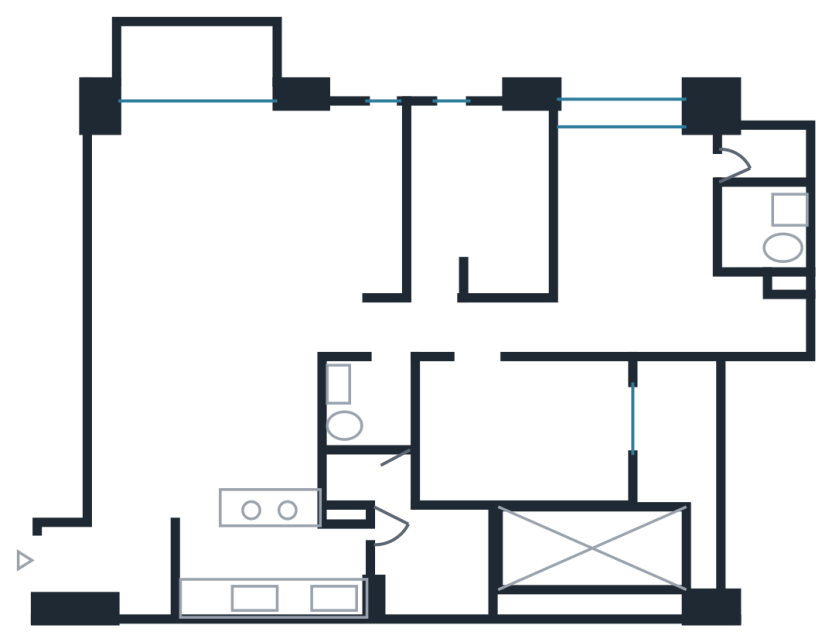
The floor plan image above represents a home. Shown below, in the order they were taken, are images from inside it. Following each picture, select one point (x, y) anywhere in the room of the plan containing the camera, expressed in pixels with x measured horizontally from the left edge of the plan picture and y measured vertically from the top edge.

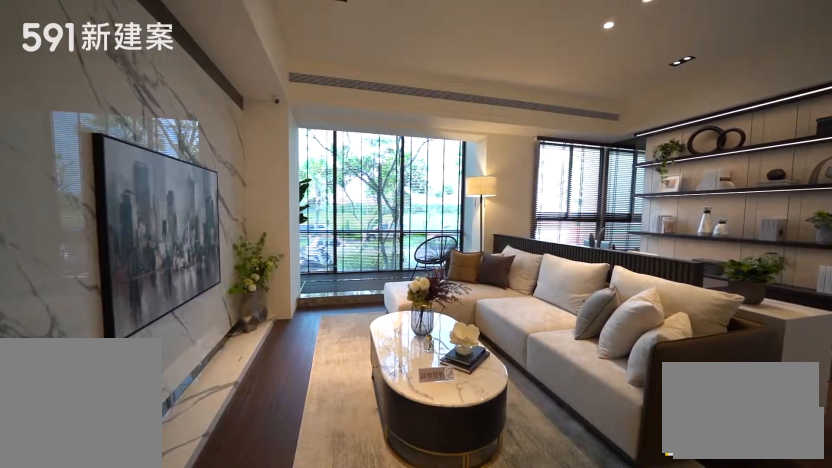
(183, 221)
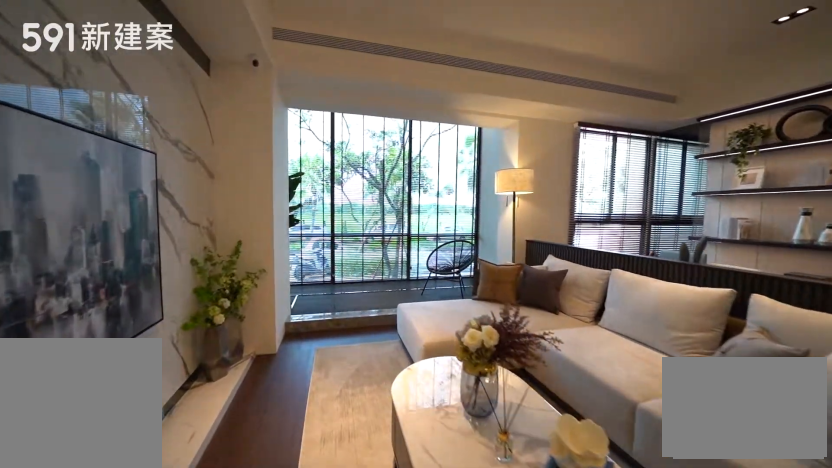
(183, 221)
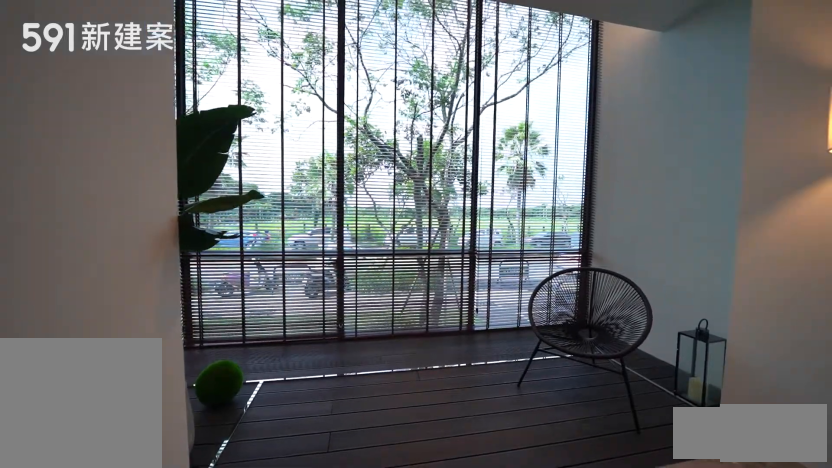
(196, 59)
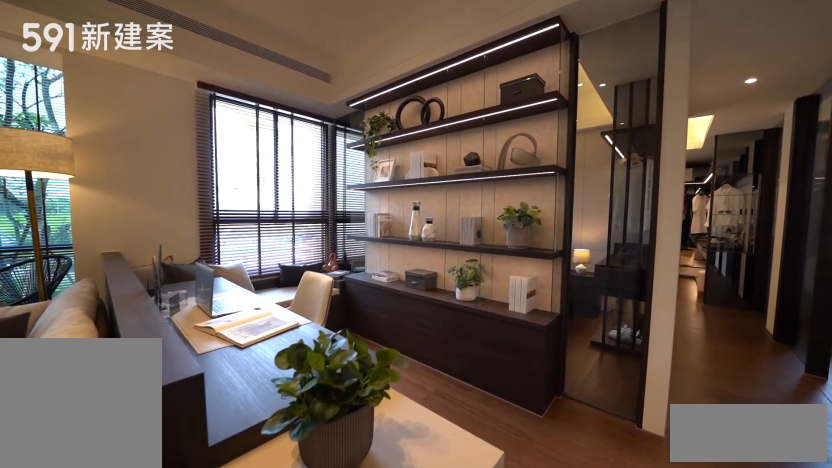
(348, 198)
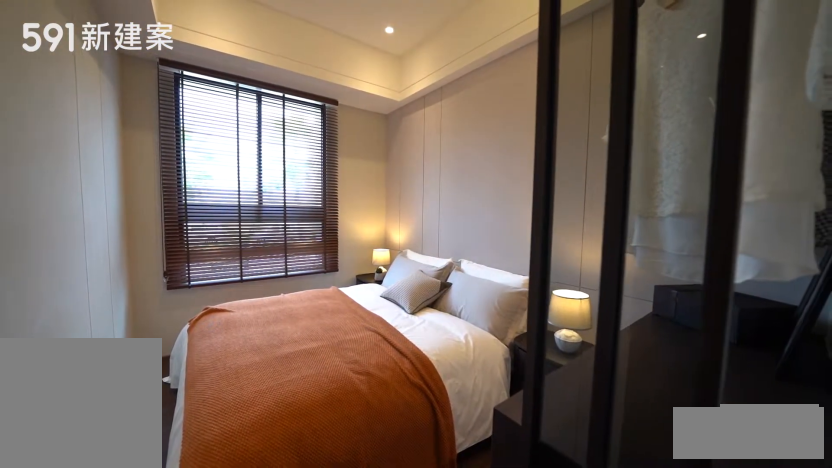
(481, 195)
